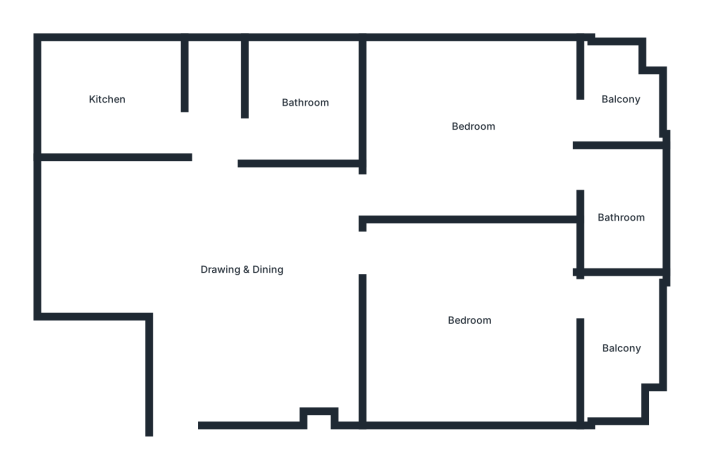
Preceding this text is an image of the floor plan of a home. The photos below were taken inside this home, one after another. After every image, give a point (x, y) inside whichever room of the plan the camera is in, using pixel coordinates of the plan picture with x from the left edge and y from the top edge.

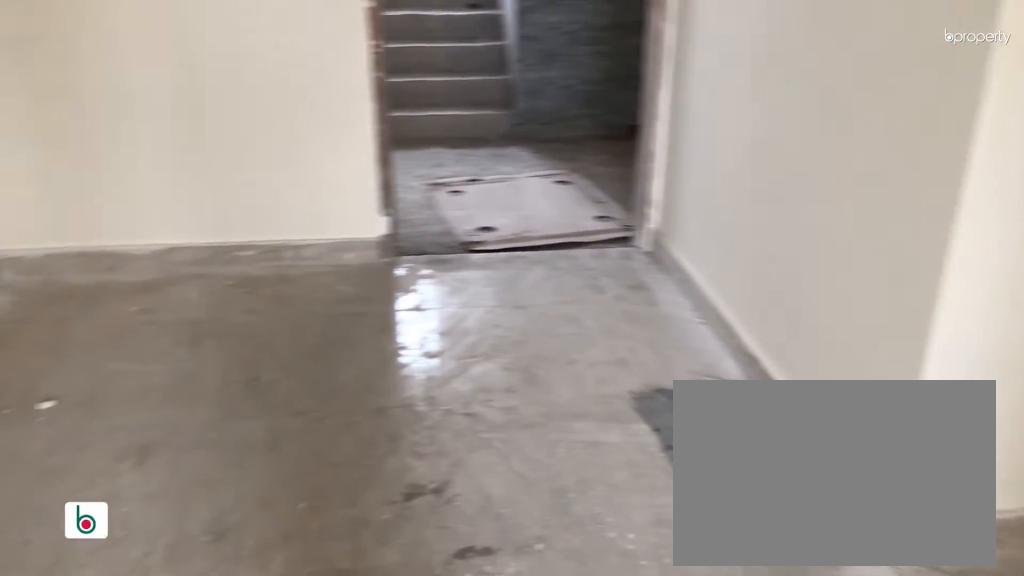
(244, 269)
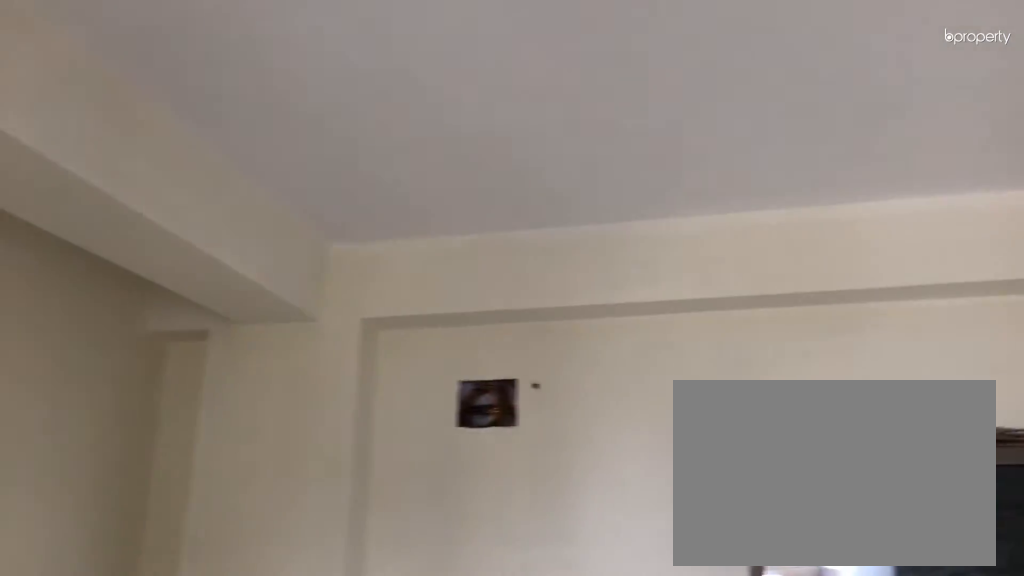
(244, 269)
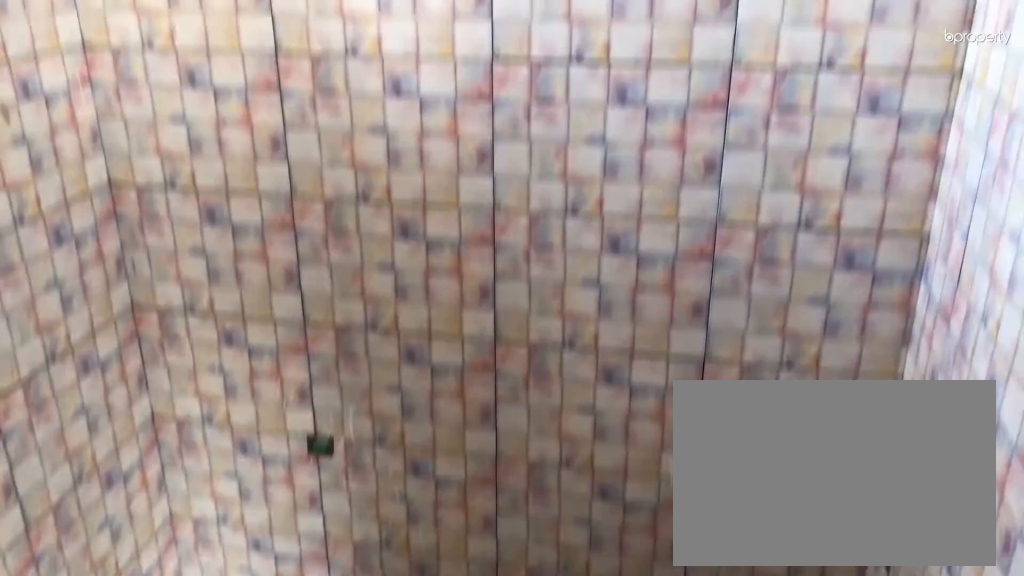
(621, 218)
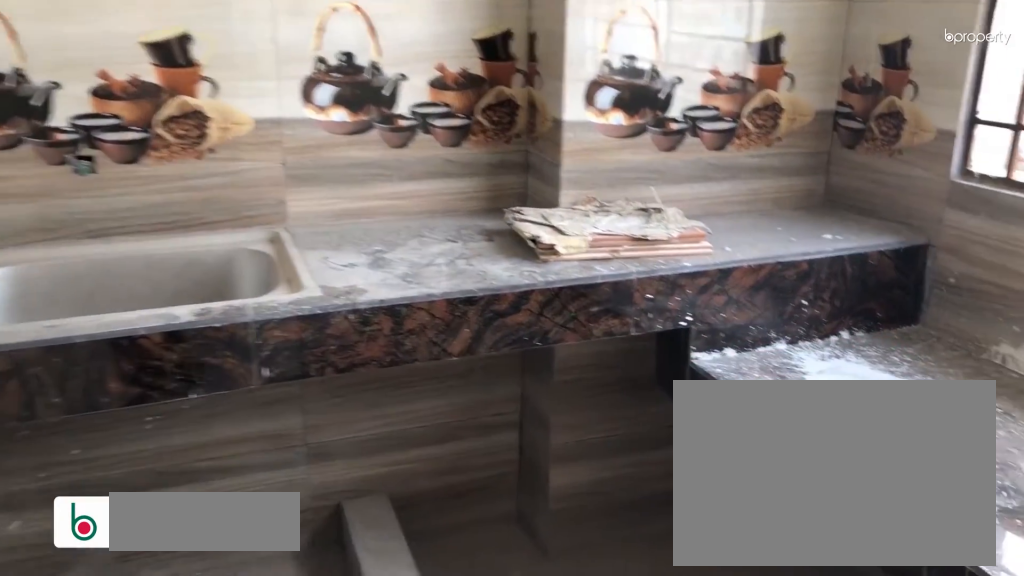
(105, 98)
